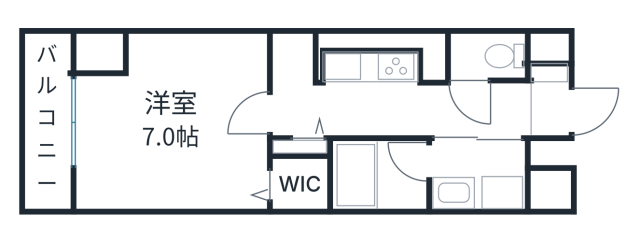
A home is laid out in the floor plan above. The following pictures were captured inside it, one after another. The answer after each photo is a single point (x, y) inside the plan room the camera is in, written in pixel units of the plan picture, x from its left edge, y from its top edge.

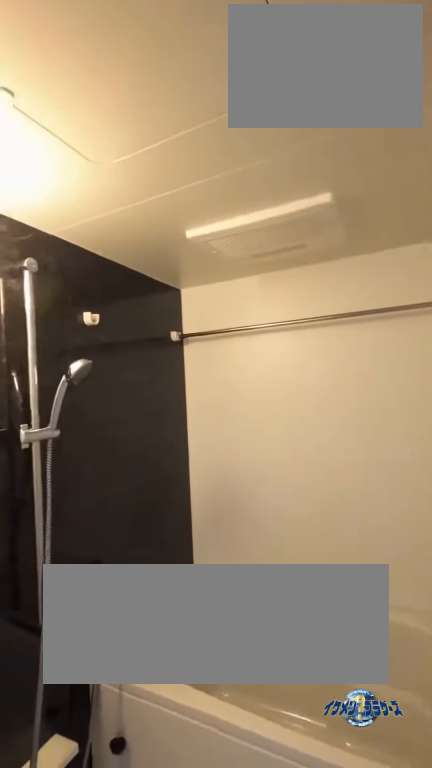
(380, 174)
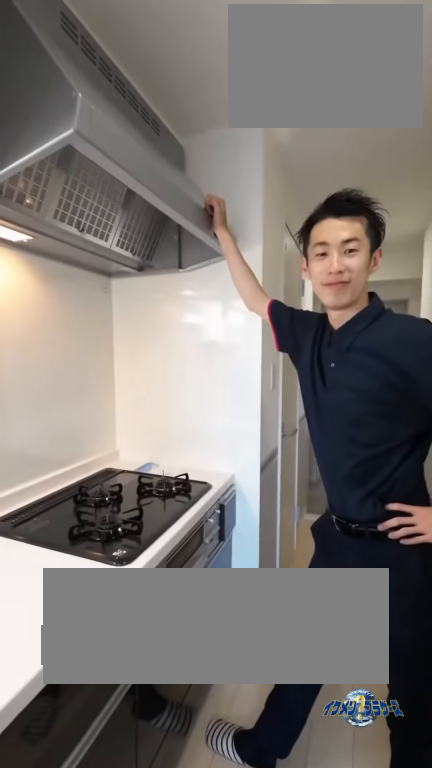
(374, 69)
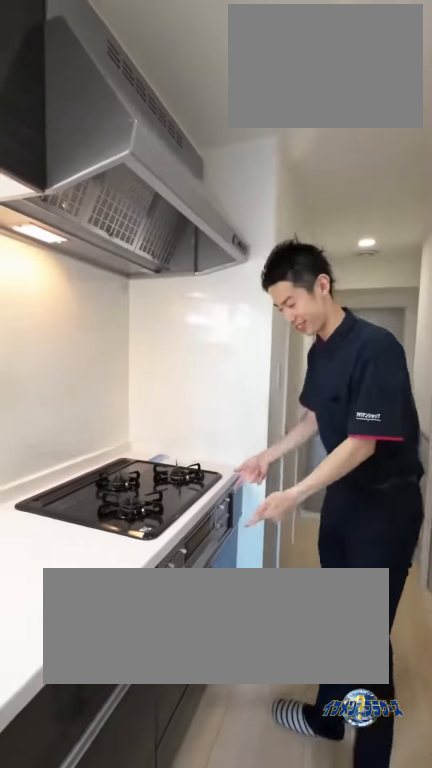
(374, 69)
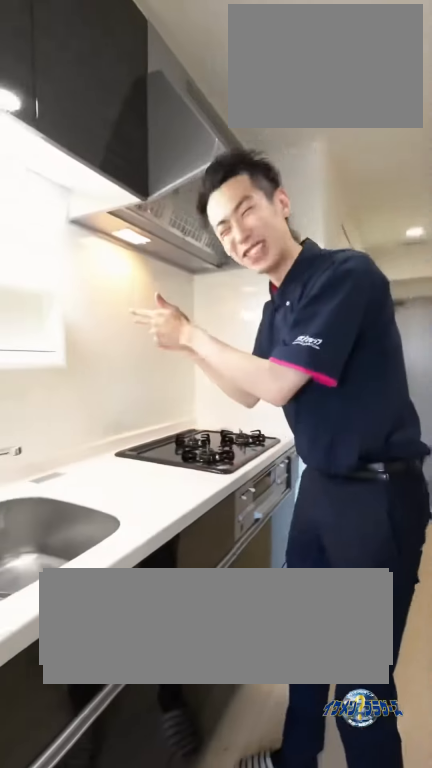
(374, 69)
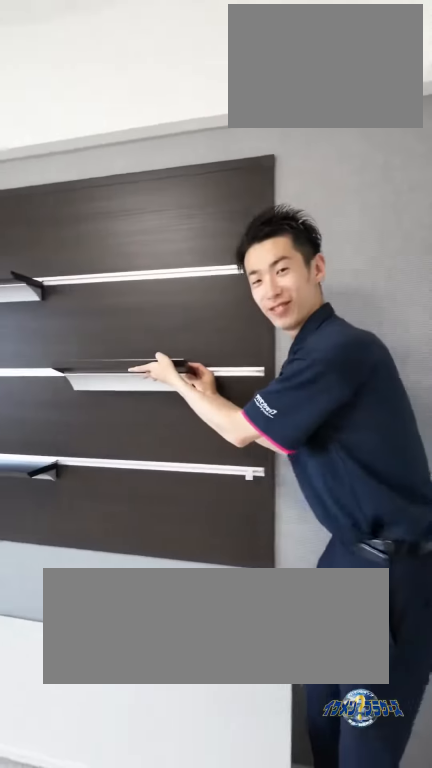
(196, 53)
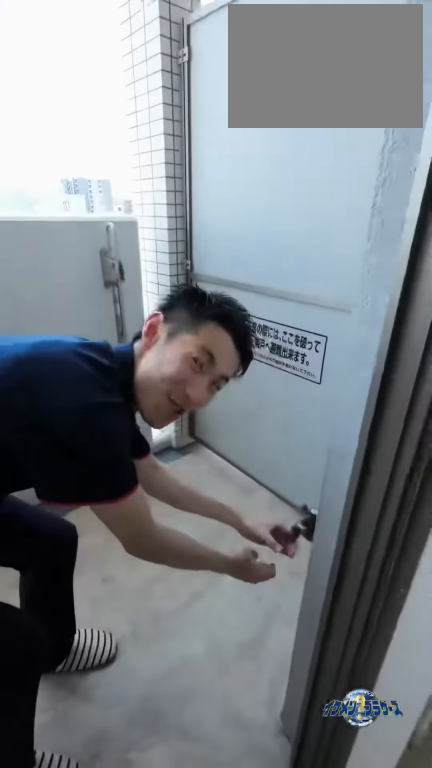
(48, 122)
